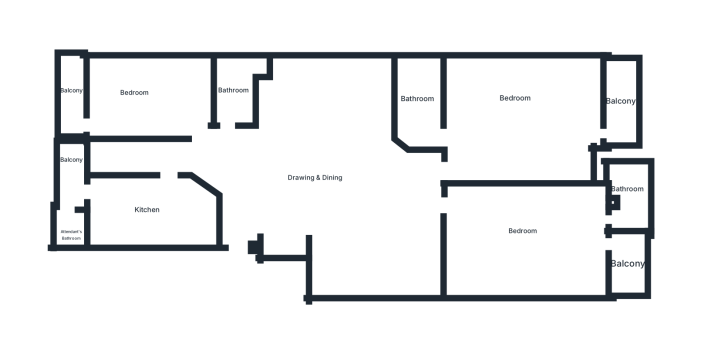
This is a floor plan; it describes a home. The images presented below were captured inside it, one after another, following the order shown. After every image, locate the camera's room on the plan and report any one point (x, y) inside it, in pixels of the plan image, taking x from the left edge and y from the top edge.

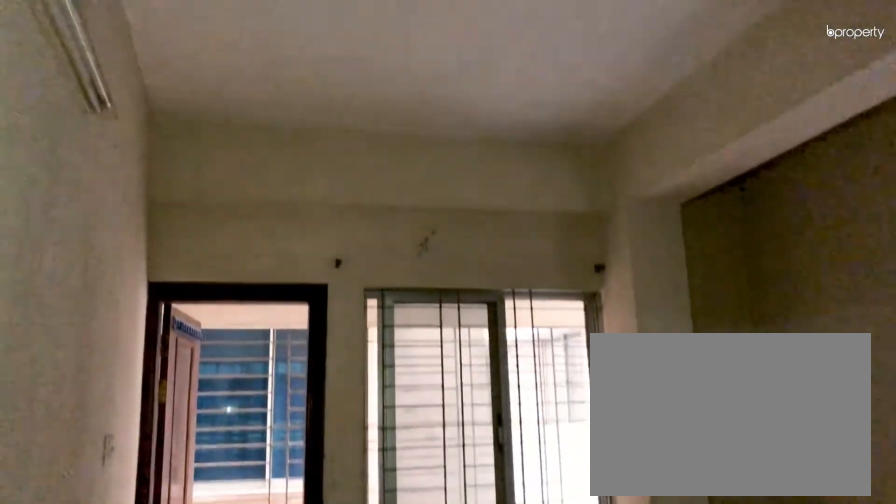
(132, 86)
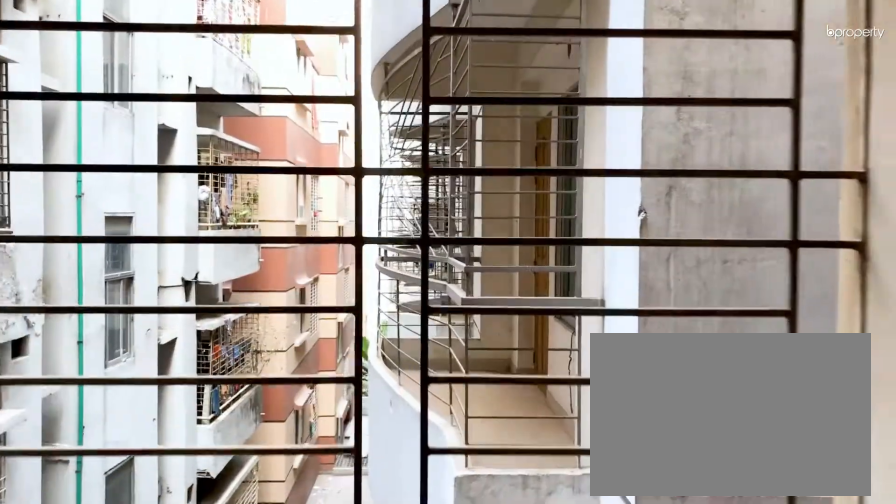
(72, 98)
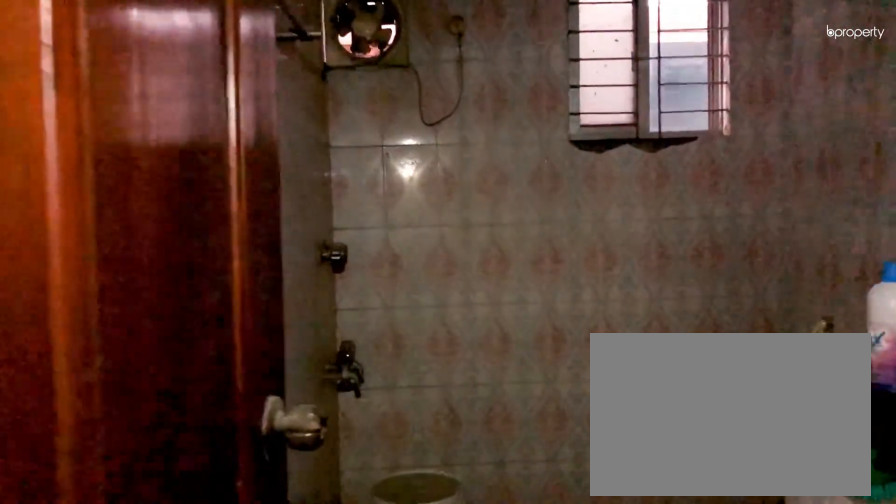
(235, 92)
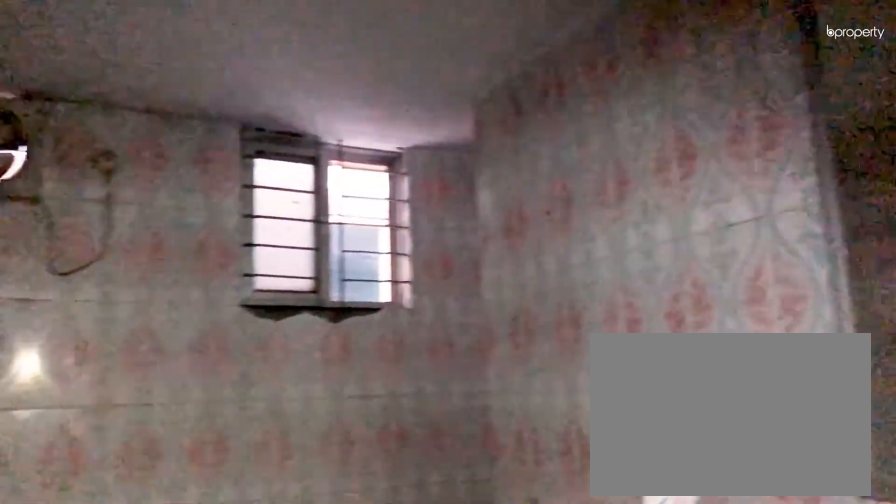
(235, 92)
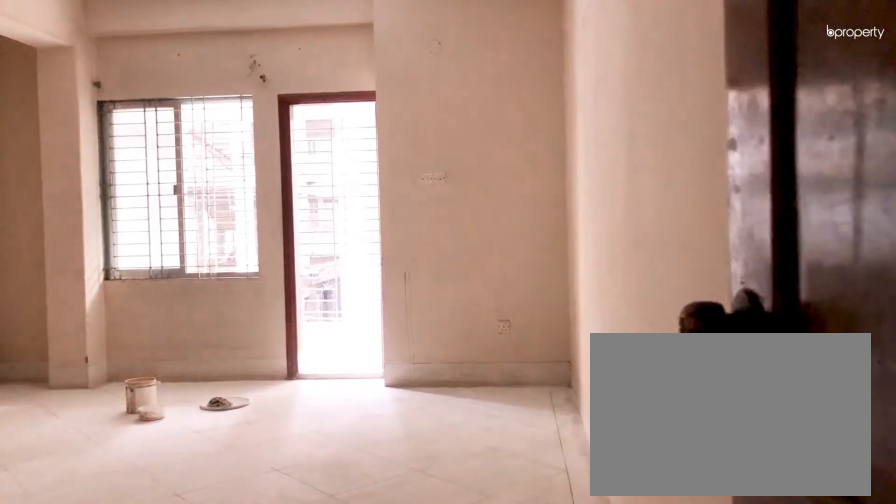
(510, 102)
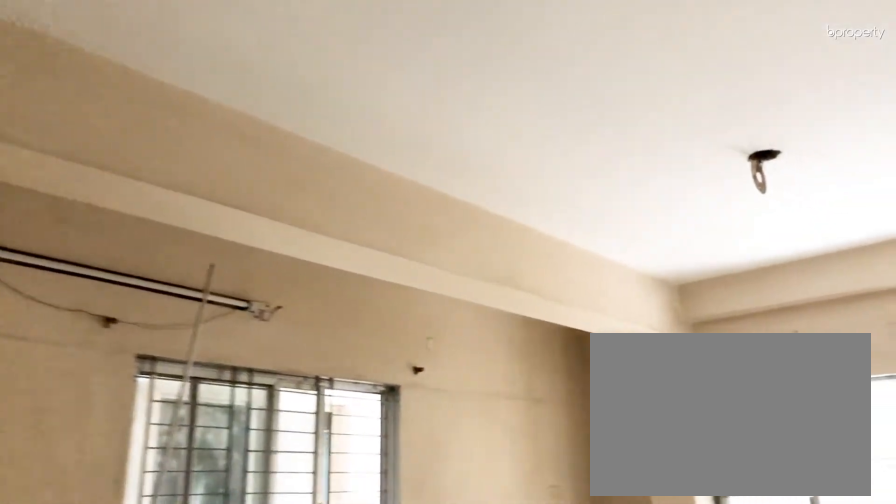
(510, 102)
